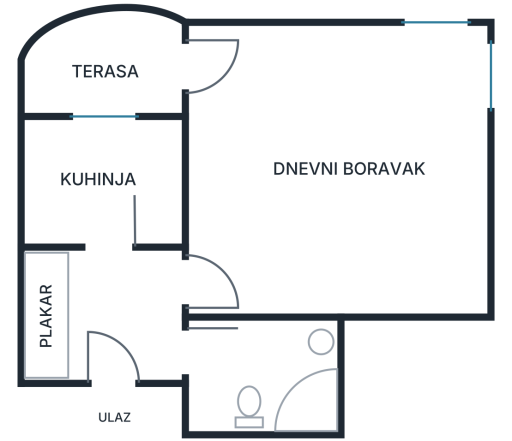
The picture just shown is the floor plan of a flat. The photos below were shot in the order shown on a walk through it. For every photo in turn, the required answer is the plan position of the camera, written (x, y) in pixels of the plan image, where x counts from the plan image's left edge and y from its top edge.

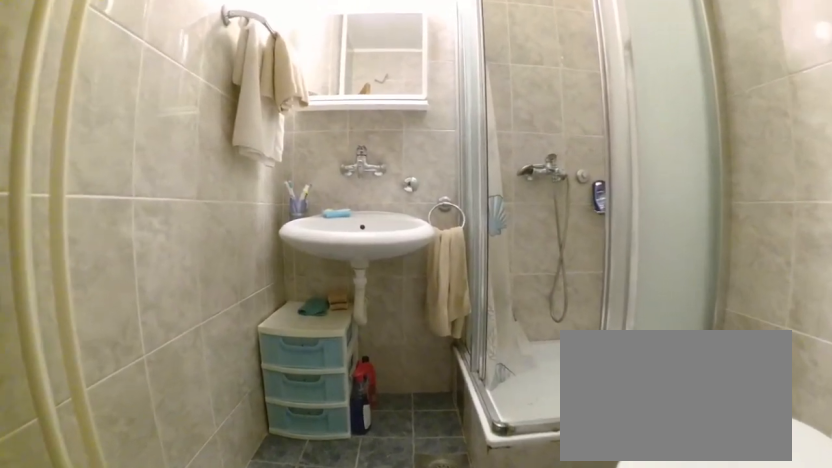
(217, 346)
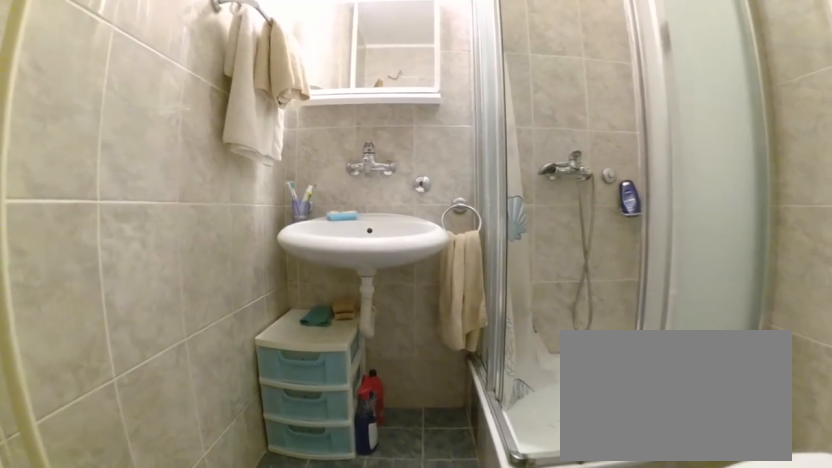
(225, 346)
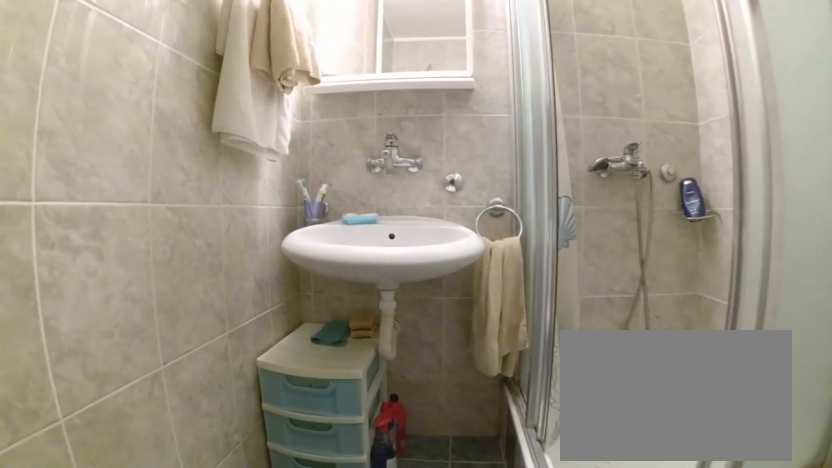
(244, 345)
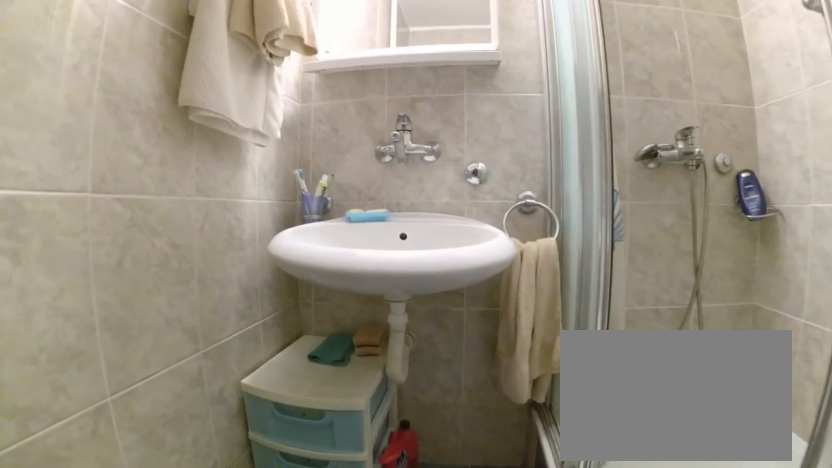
(261, 345)
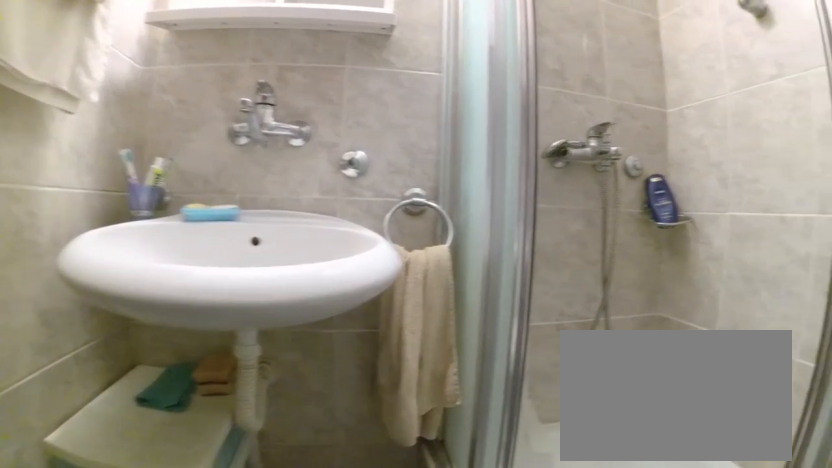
(289, 341)
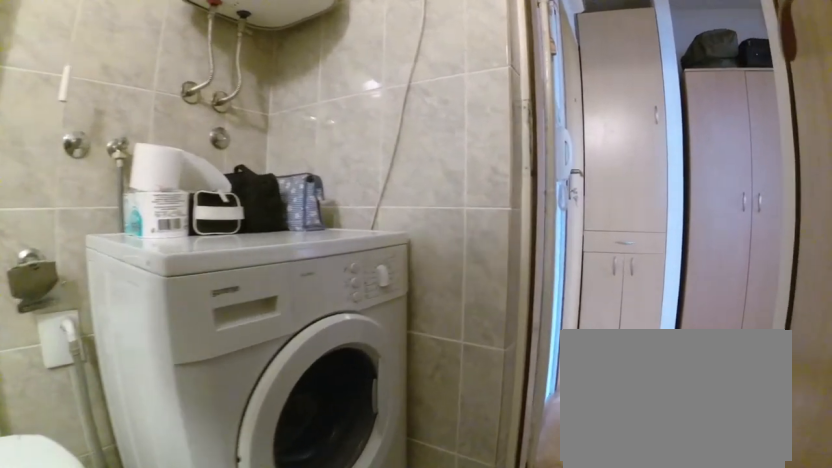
(288, 343)
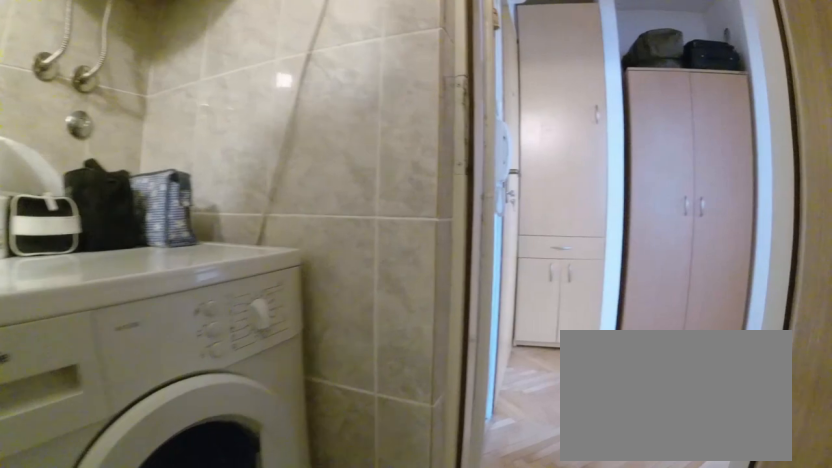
(266, 344)
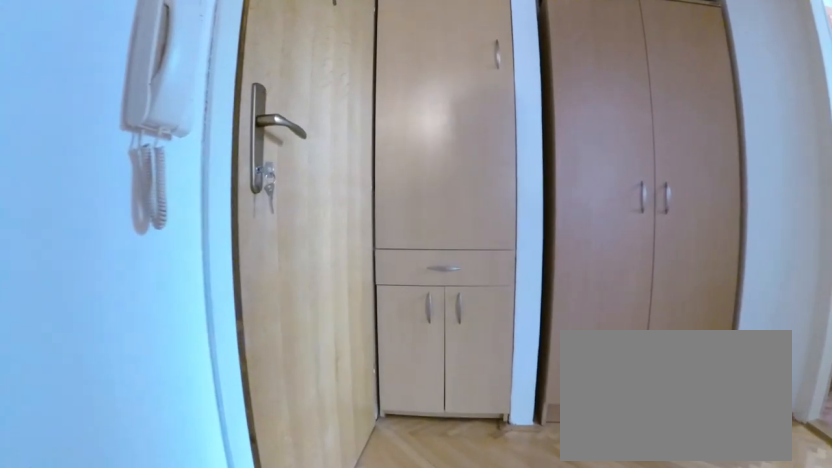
(185, 342)
